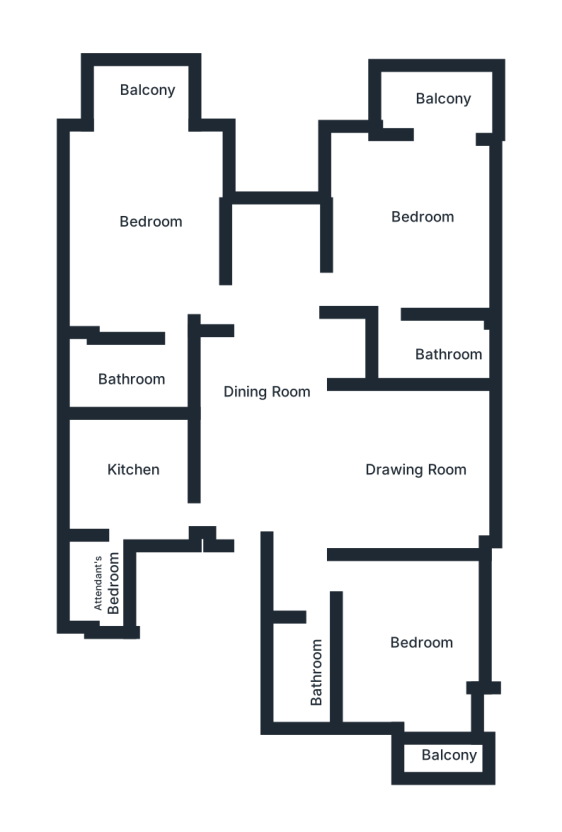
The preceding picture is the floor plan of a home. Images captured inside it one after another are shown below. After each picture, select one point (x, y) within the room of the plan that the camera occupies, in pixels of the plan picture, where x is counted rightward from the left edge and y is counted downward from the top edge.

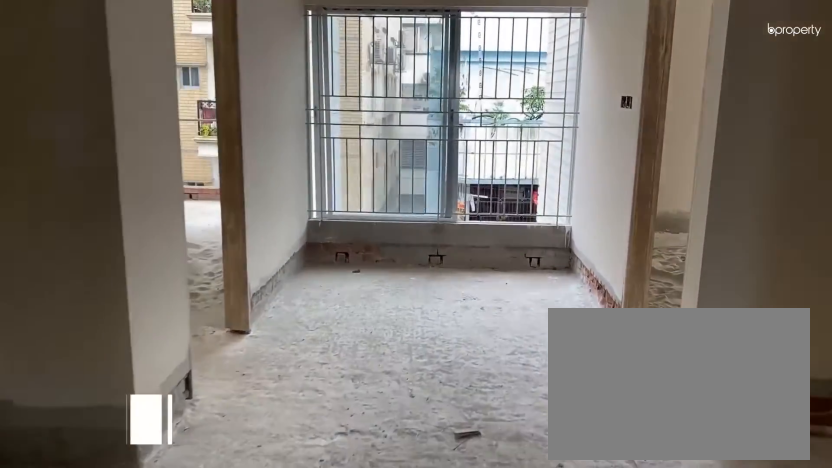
(283, 418)
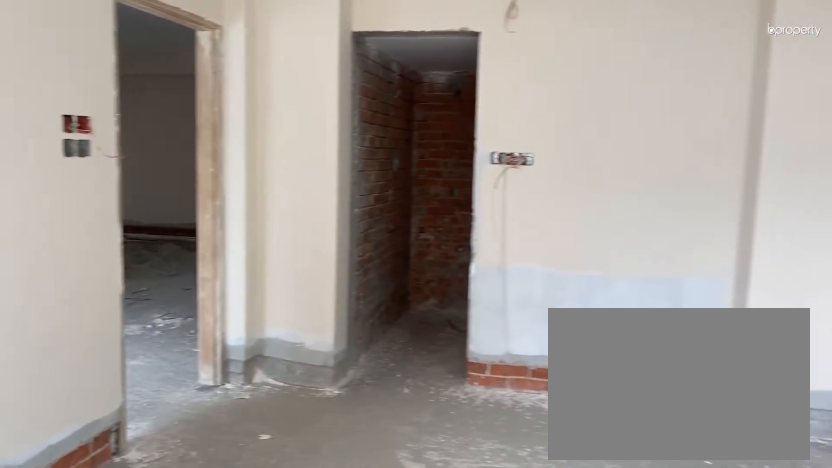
(145, 199)
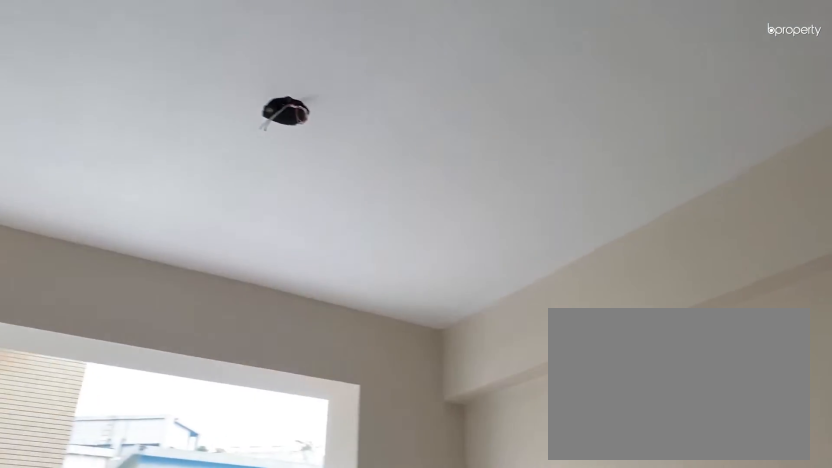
(145, 199)
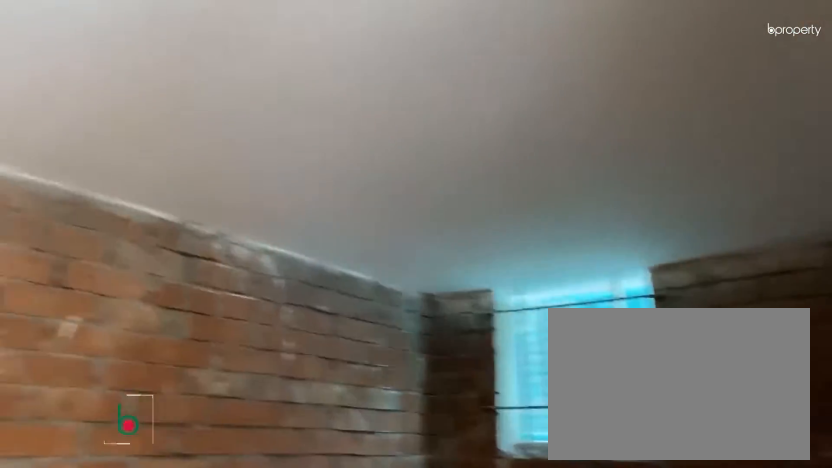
(142, 370)
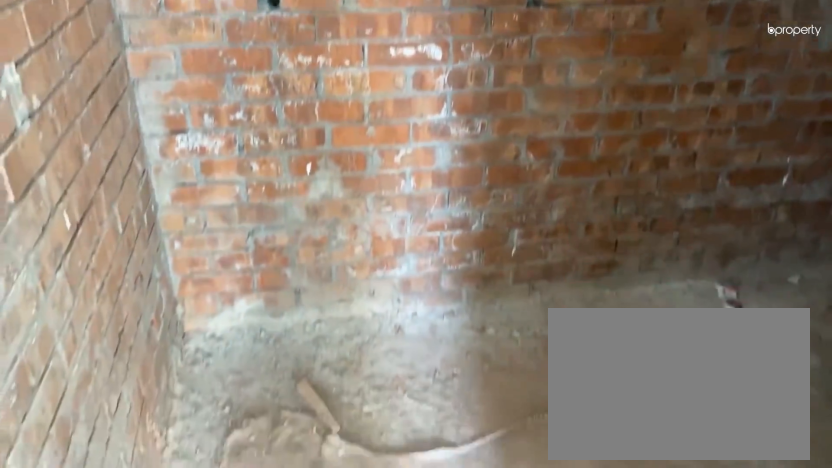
(142, 370)
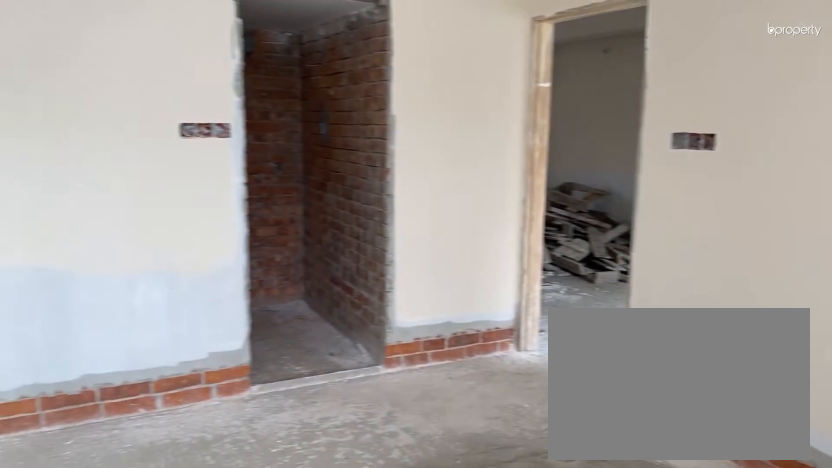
(405, 217)
